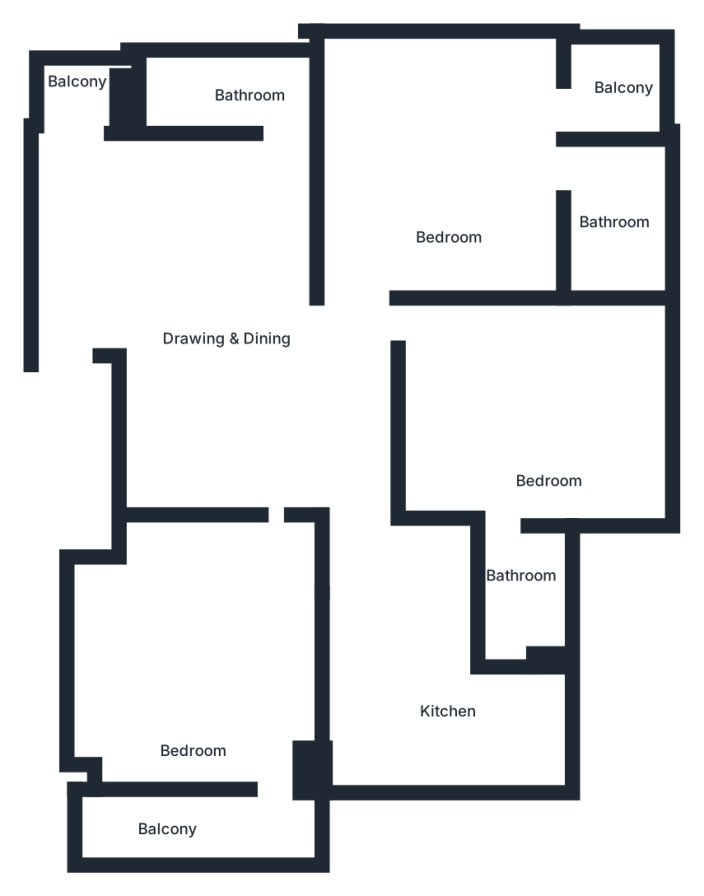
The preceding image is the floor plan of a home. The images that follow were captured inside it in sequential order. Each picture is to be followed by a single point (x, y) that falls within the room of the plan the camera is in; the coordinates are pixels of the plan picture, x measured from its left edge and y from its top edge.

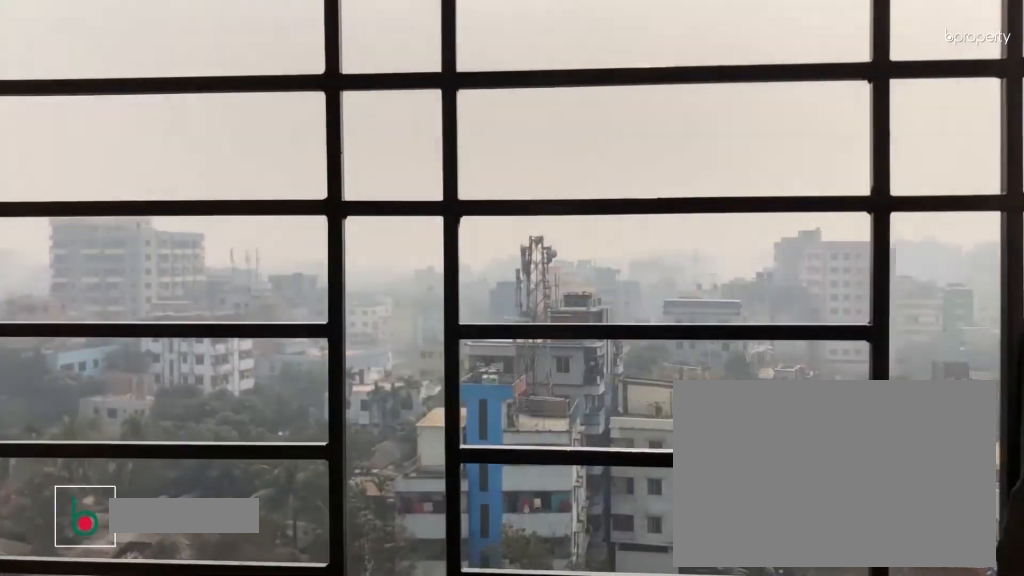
(83, 79)
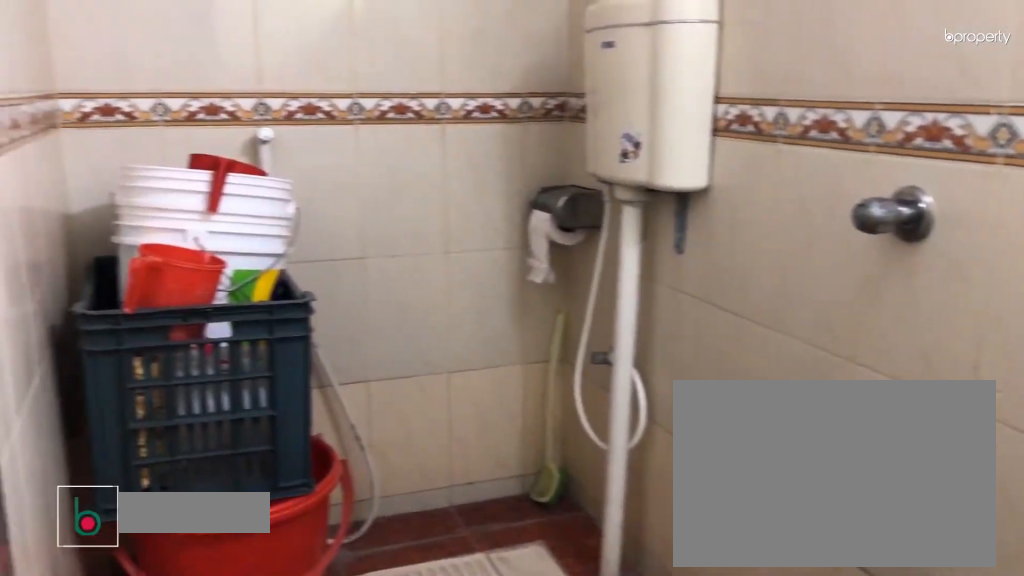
(242, 91)
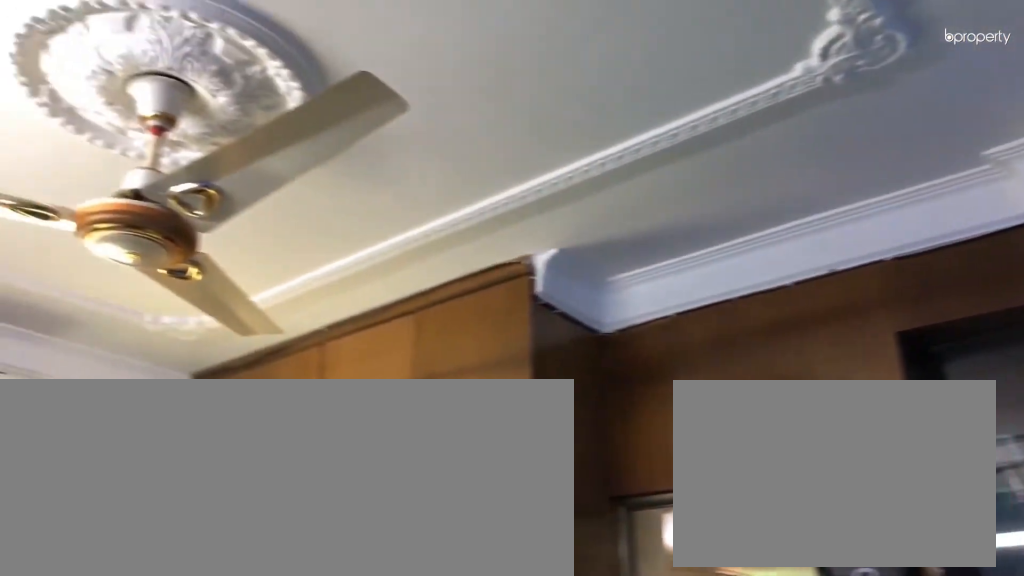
(555, 410)
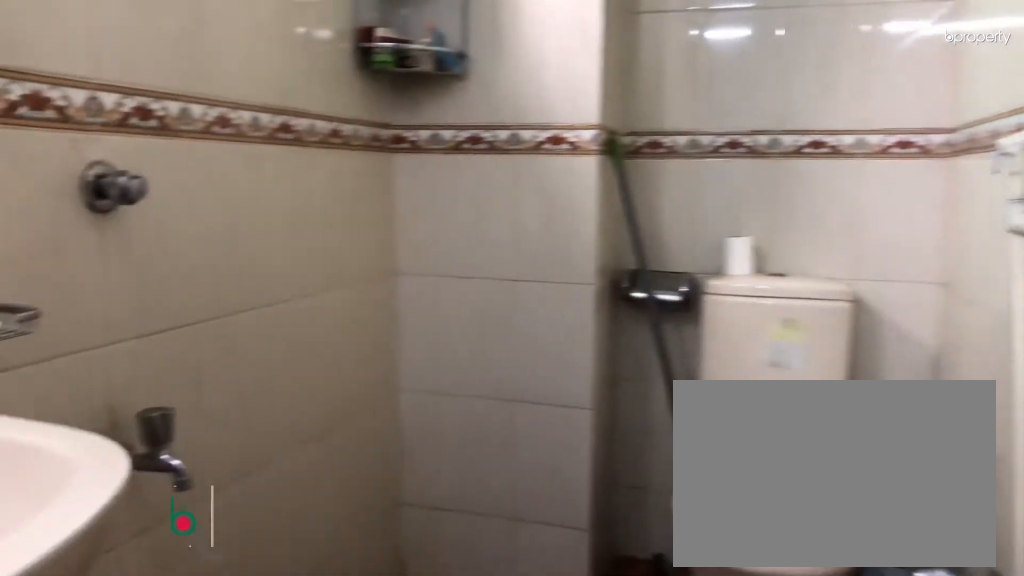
(523, 598)
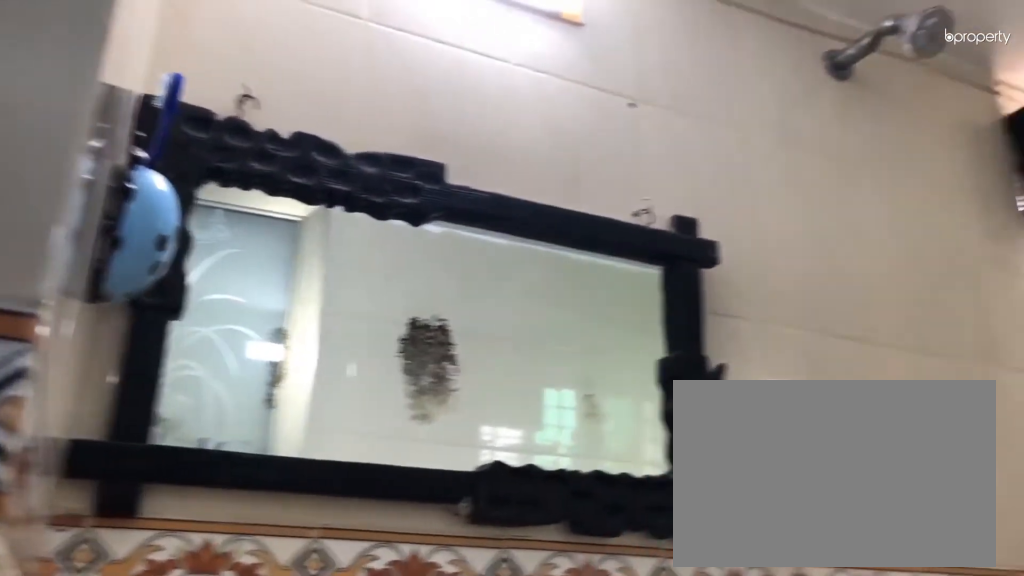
(523, 598)
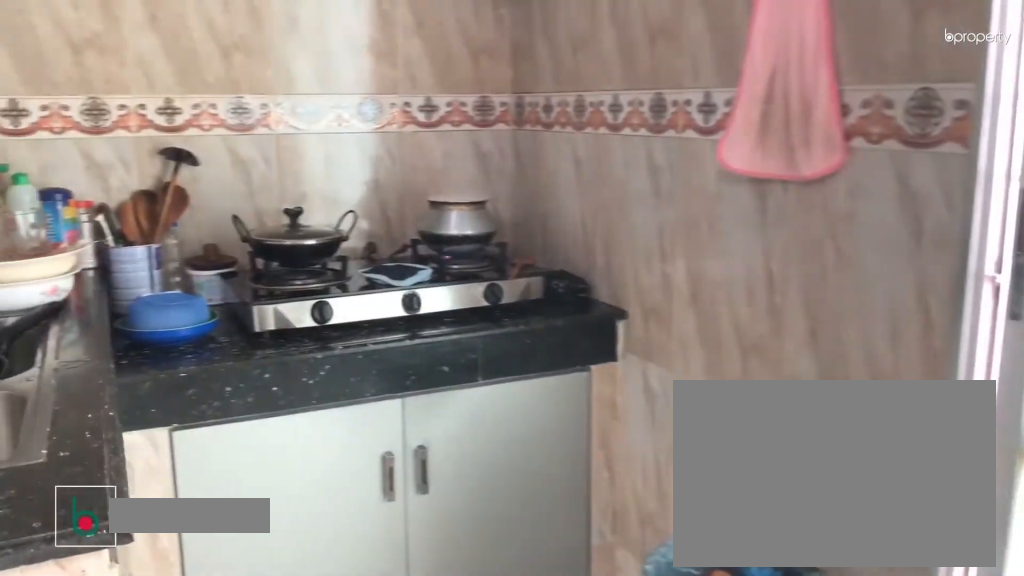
(463, 726)
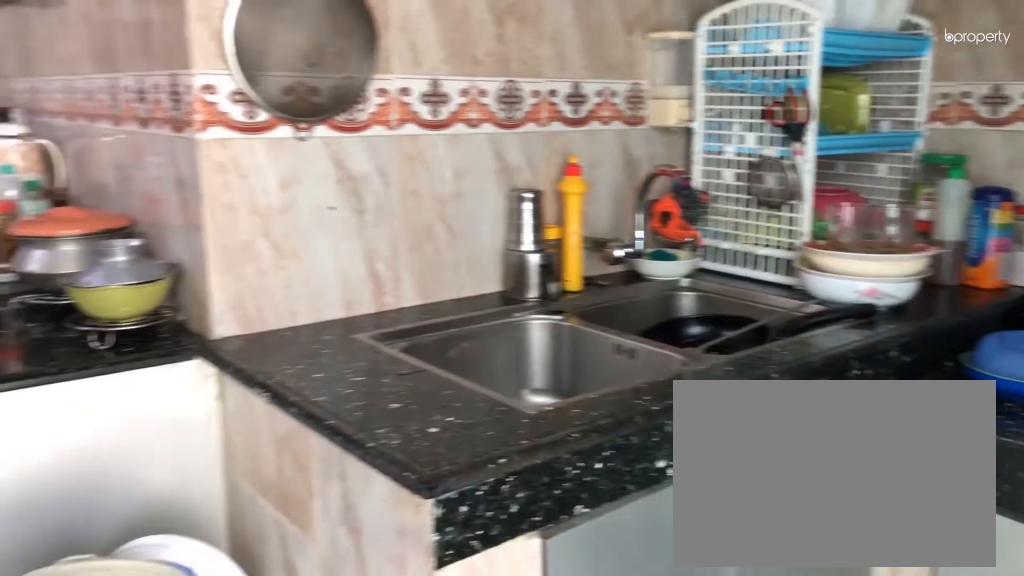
(463, 726)
